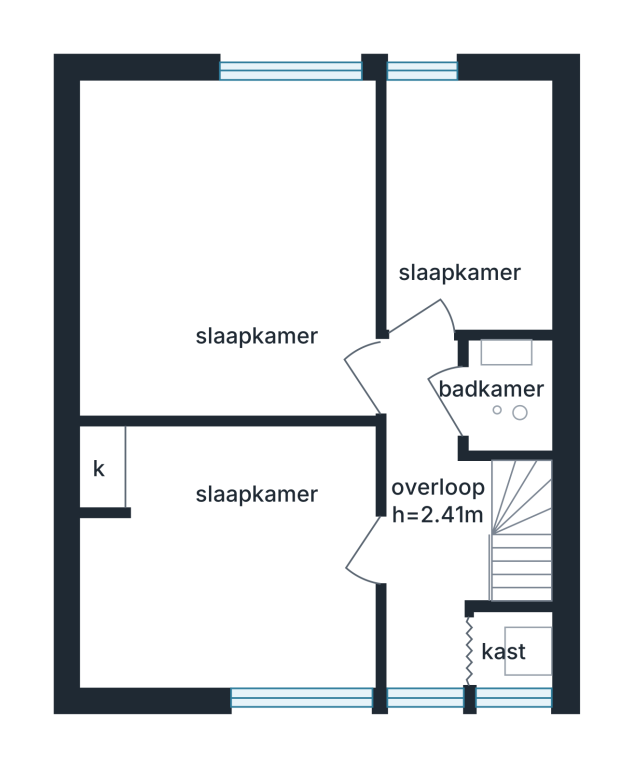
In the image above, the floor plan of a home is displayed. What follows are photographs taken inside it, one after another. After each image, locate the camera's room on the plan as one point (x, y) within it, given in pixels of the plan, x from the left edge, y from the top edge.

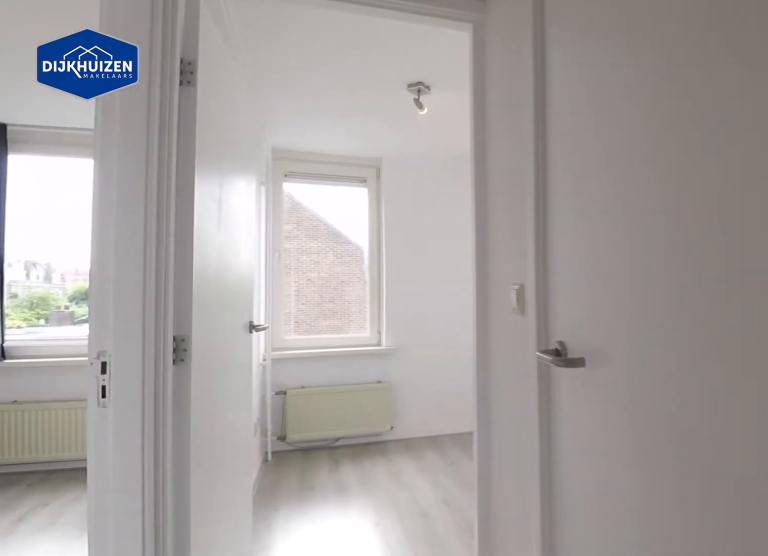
(429, 516)
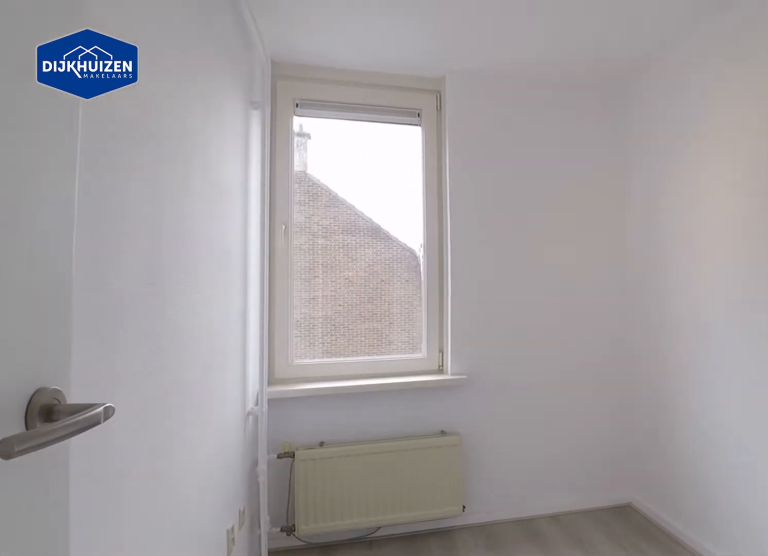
(467, 205)
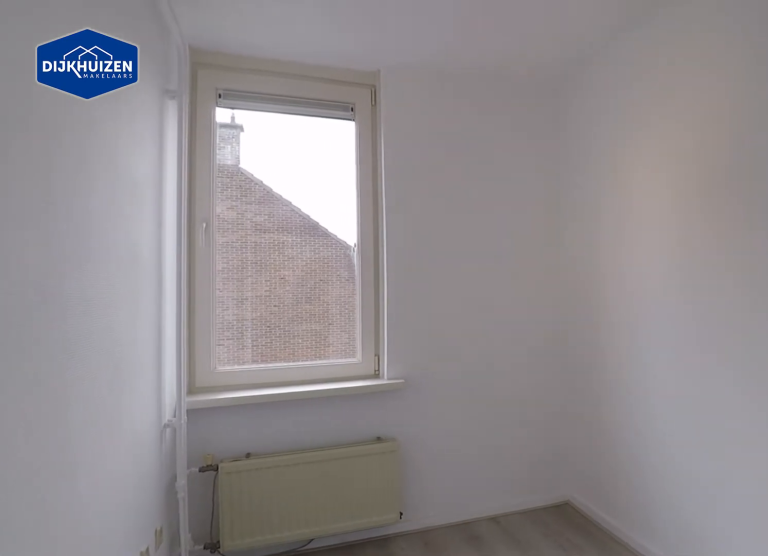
(467, 205)
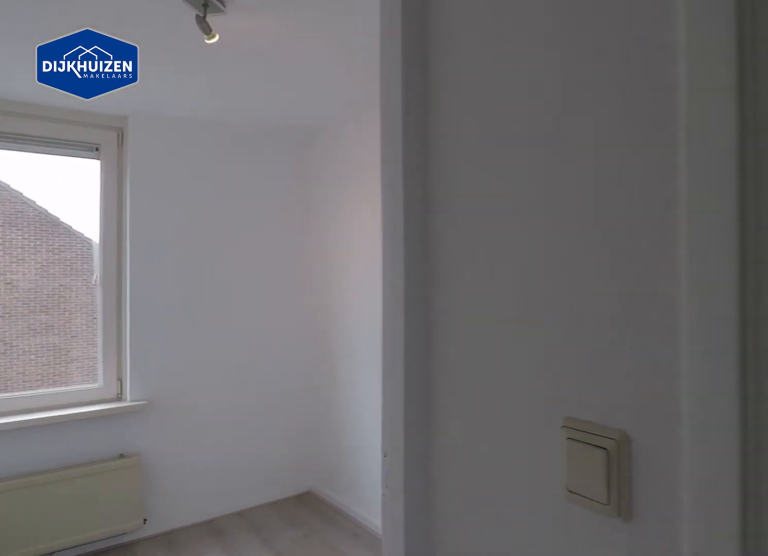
(429, 516)
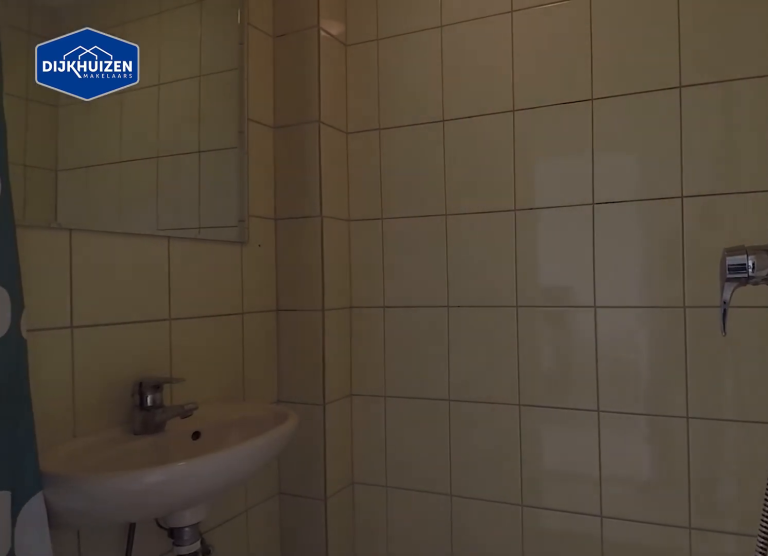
(515, 390)
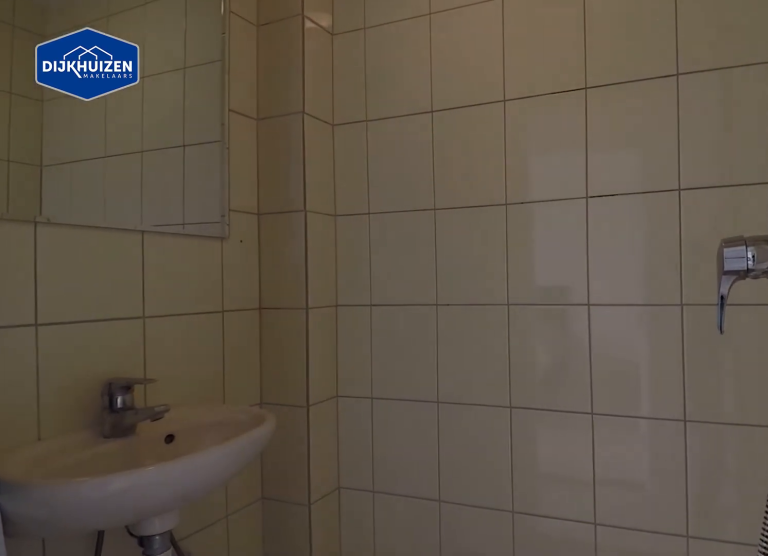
(515, 390)
